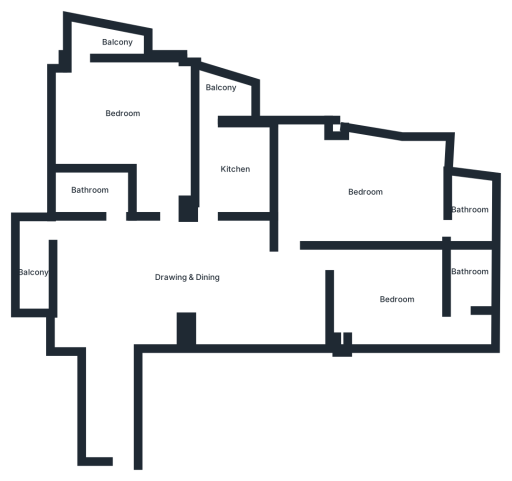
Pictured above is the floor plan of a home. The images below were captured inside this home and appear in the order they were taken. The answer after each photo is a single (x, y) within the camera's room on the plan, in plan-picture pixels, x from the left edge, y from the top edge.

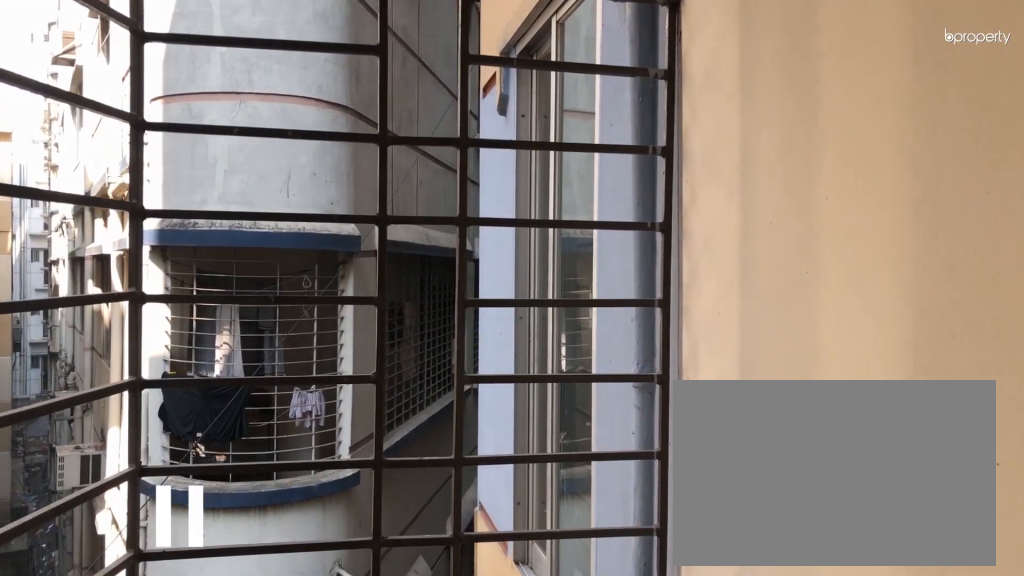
(100, 40)
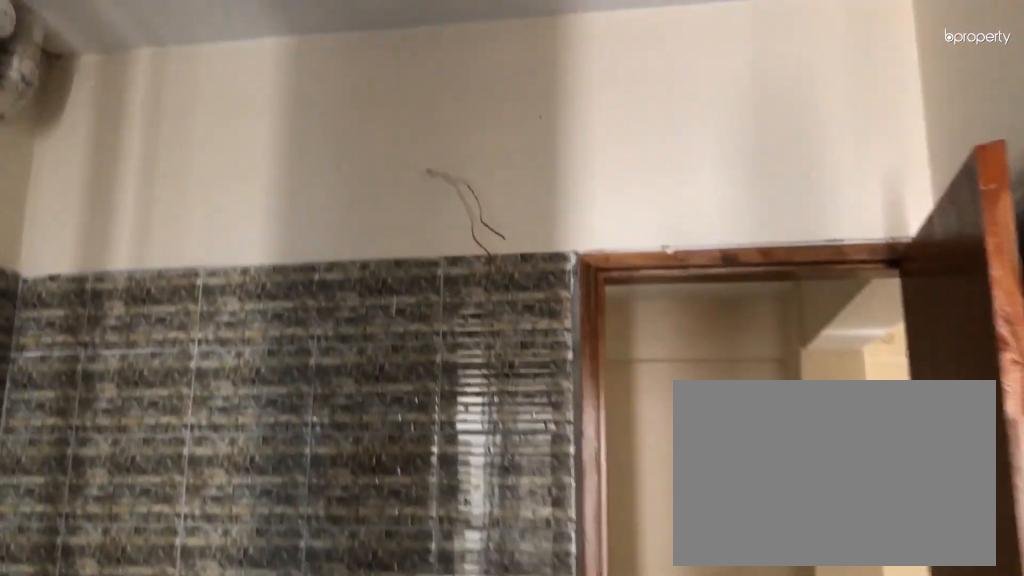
(235, 167)
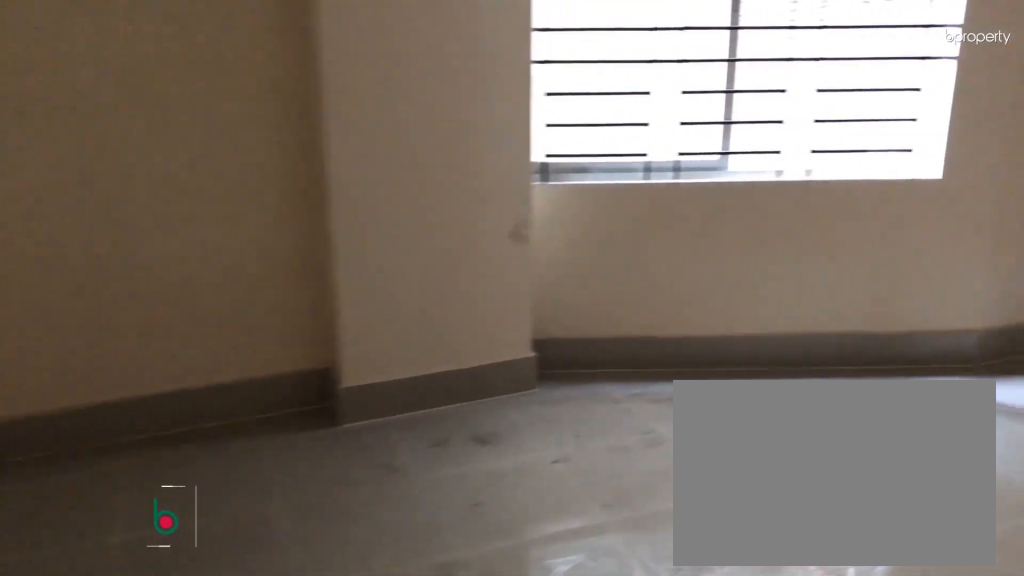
(308, 207)
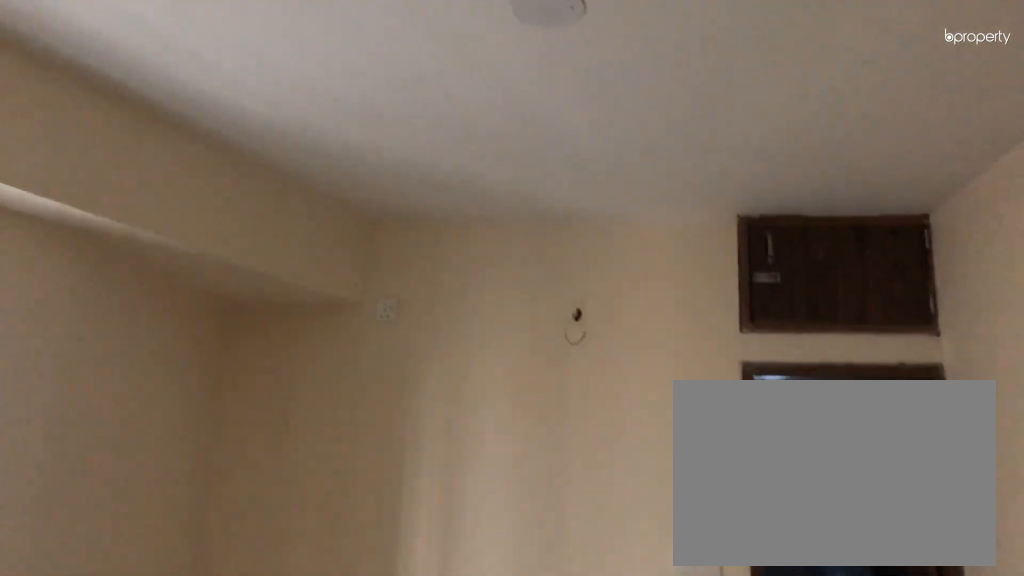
(359, 195)
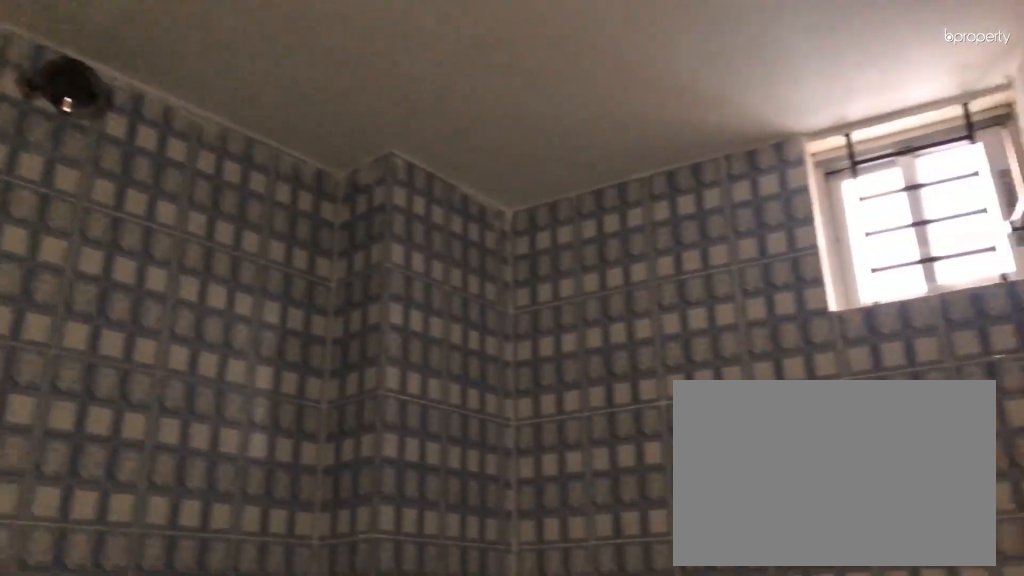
(471, 209)
